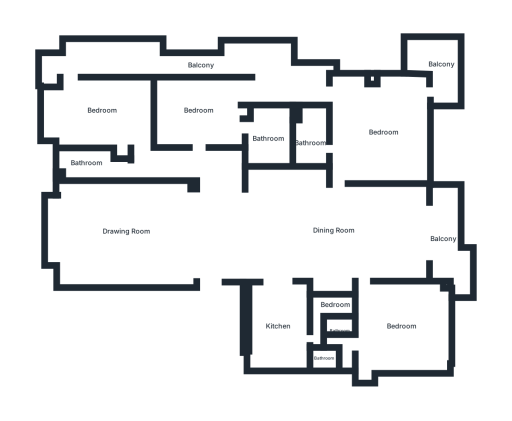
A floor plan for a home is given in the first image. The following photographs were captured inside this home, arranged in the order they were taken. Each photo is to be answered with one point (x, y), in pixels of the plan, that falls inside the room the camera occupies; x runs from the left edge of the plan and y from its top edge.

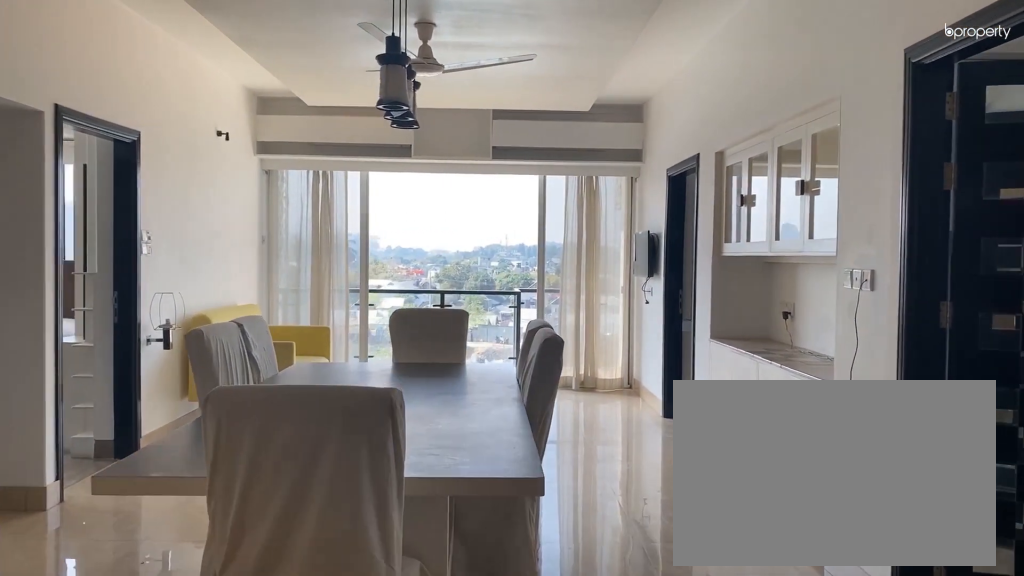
(331, 230)
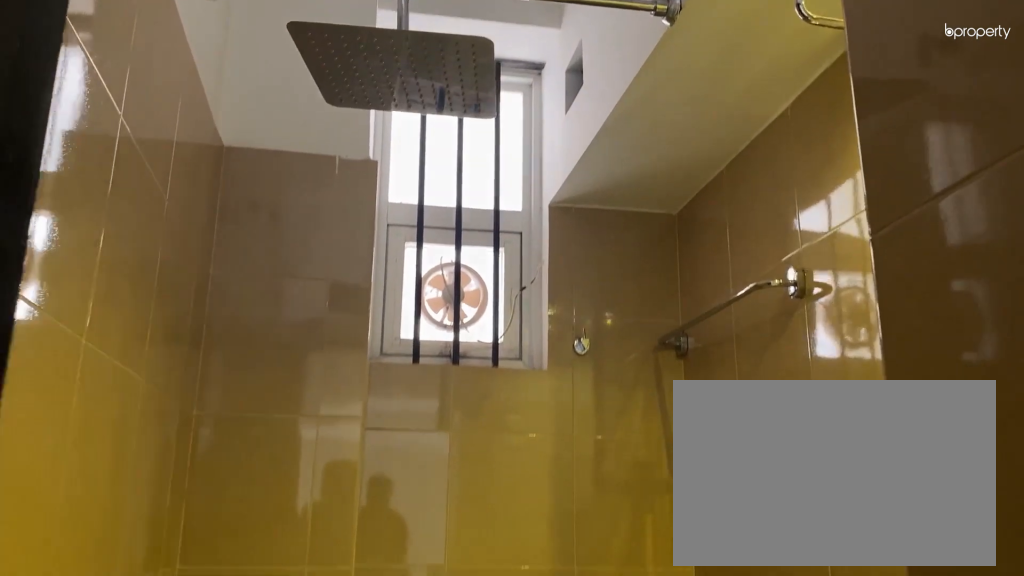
(85, 161)
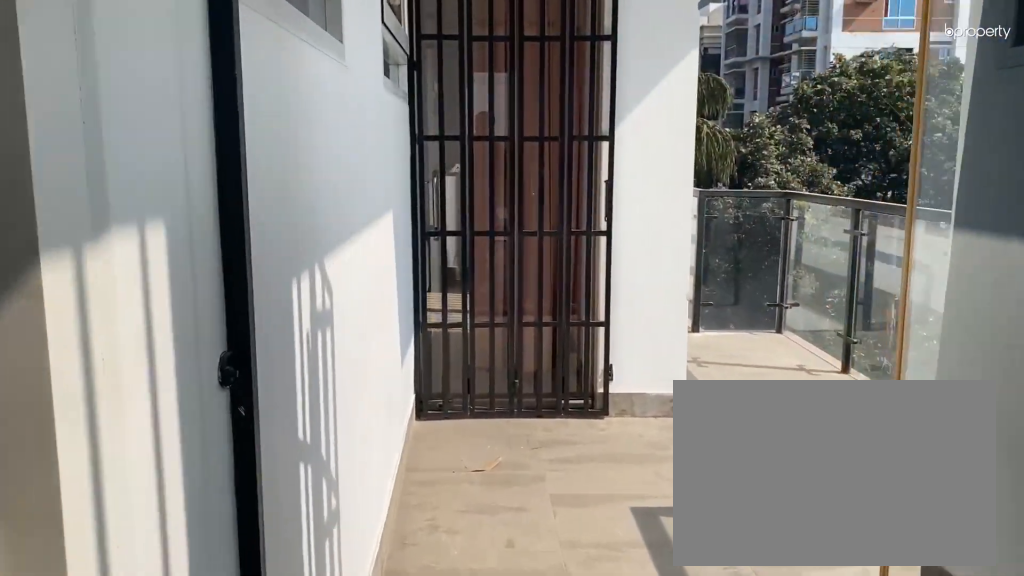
(200, 67)
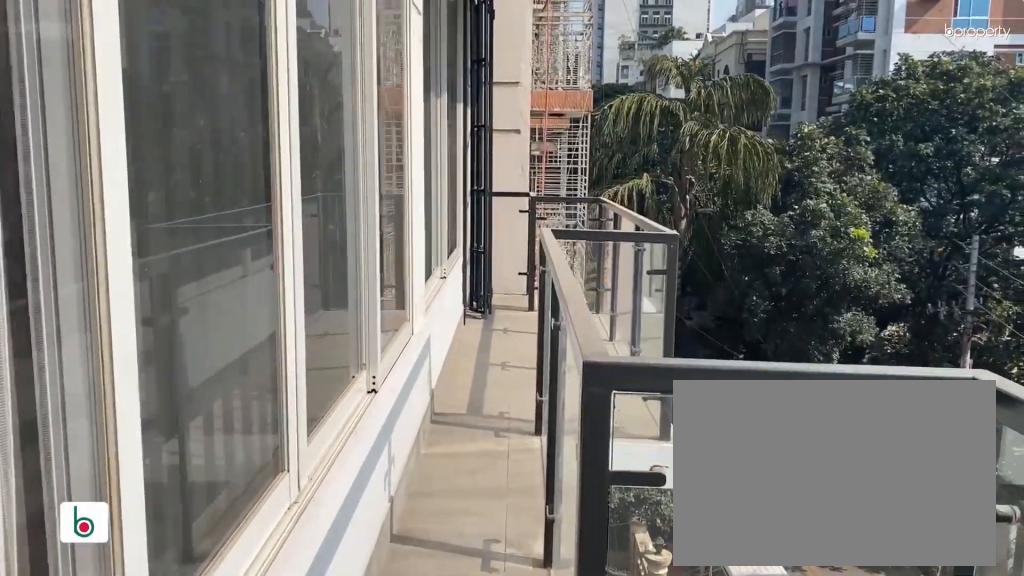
(200, 67)
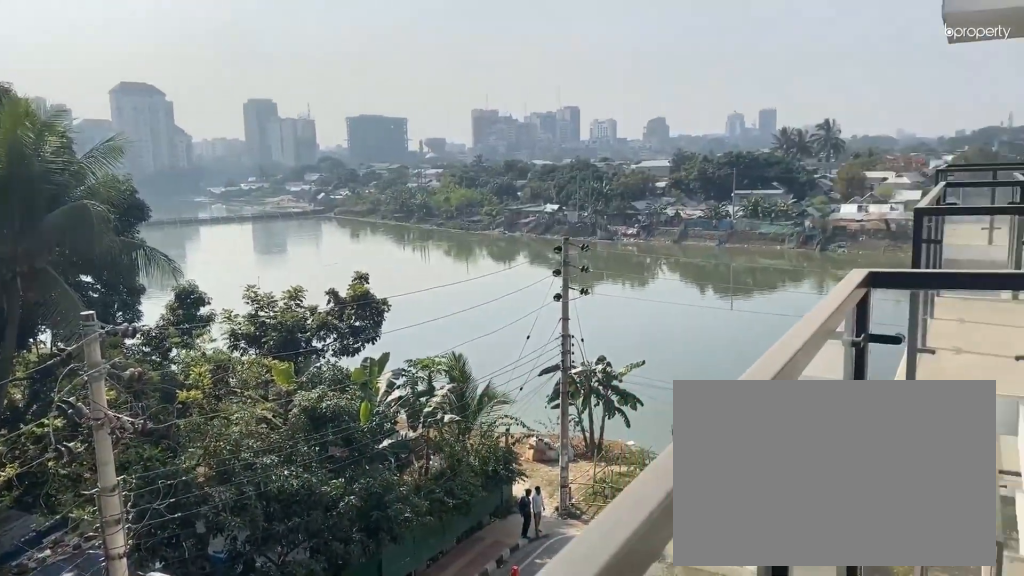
(200, 67)
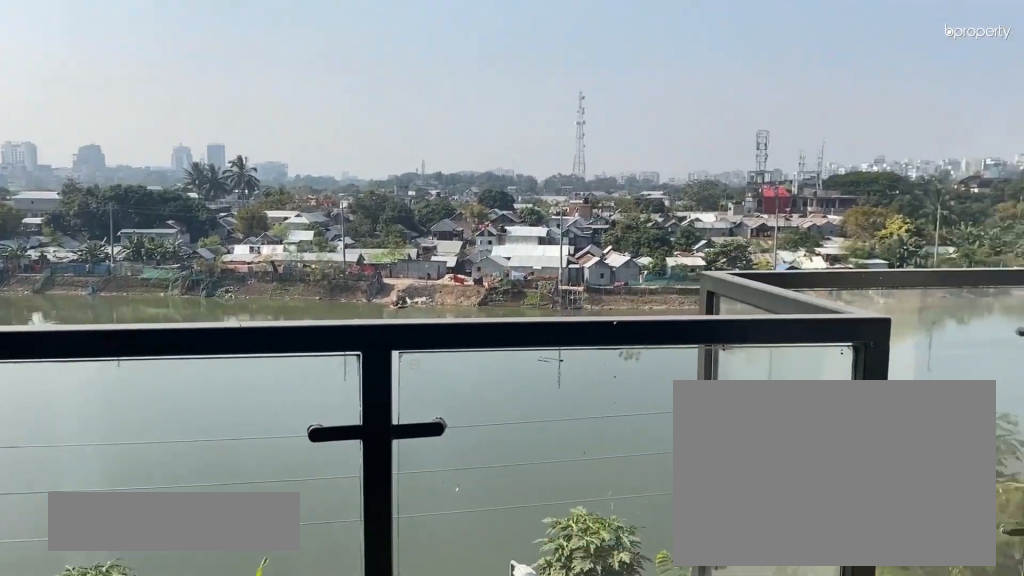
(444, 238)
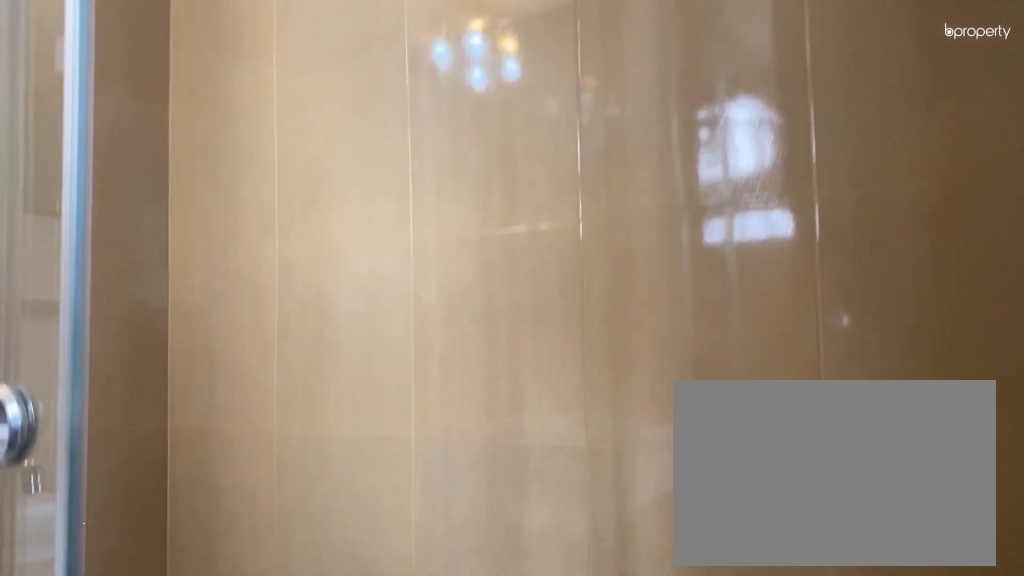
(339, 332)
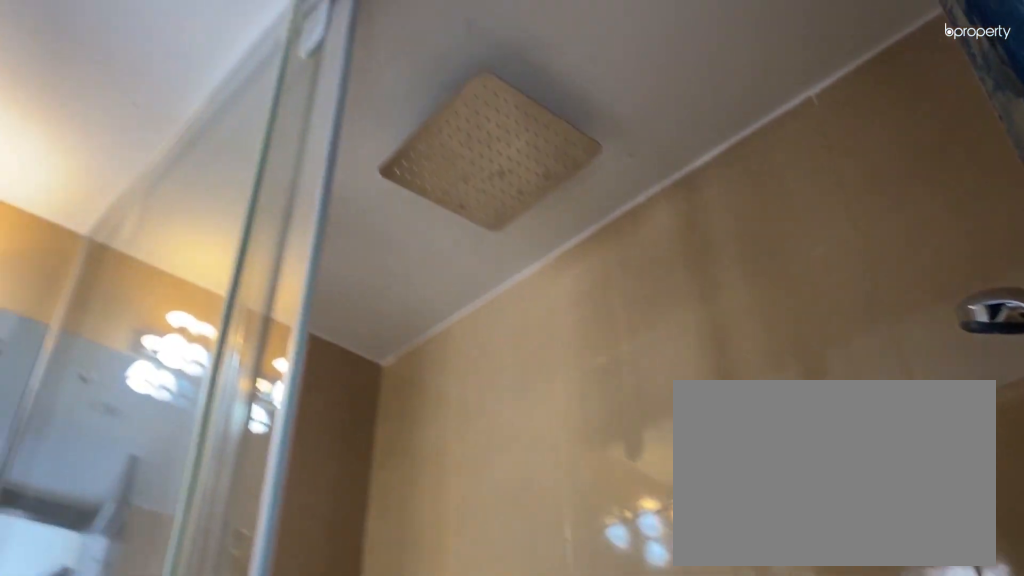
(339, 332)
